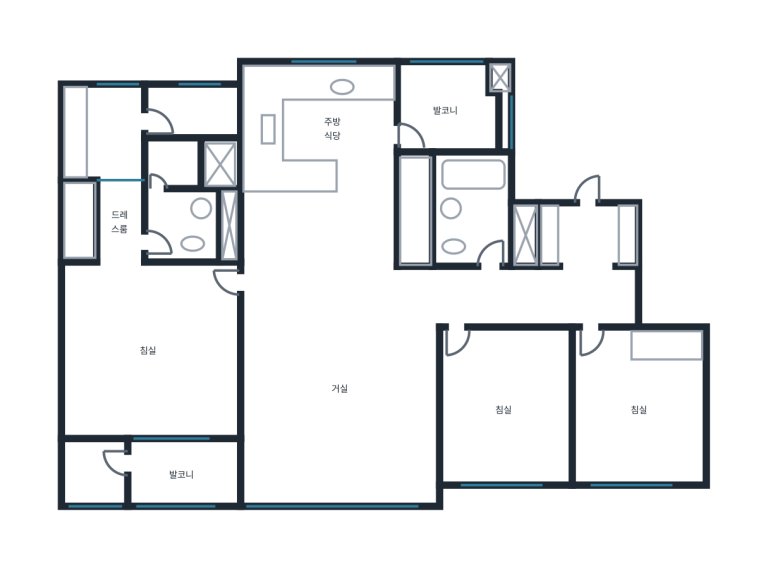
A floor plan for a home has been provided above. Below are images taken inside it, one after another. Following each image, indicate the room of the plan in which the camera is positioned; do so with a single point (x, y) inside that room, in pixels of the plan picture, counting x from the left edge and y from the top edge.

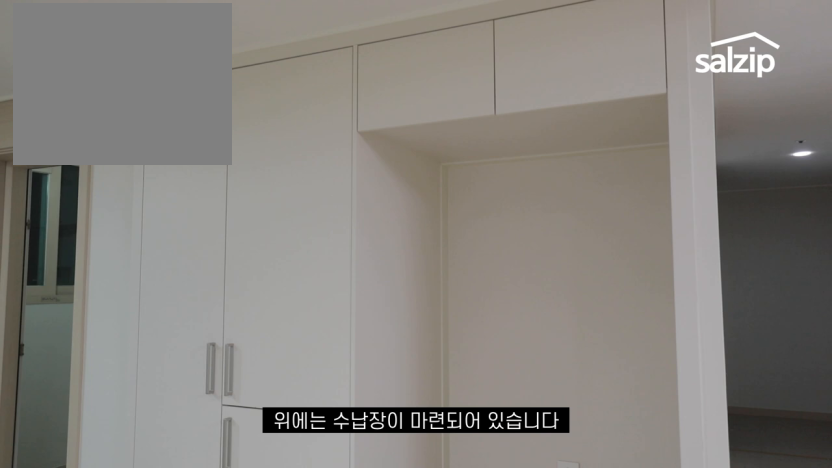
(310, 129)
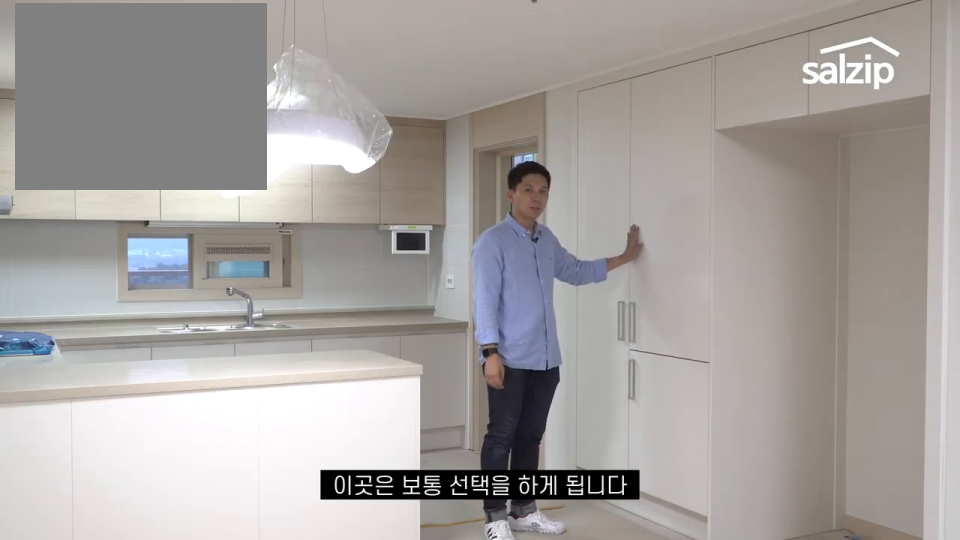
(302, 109)
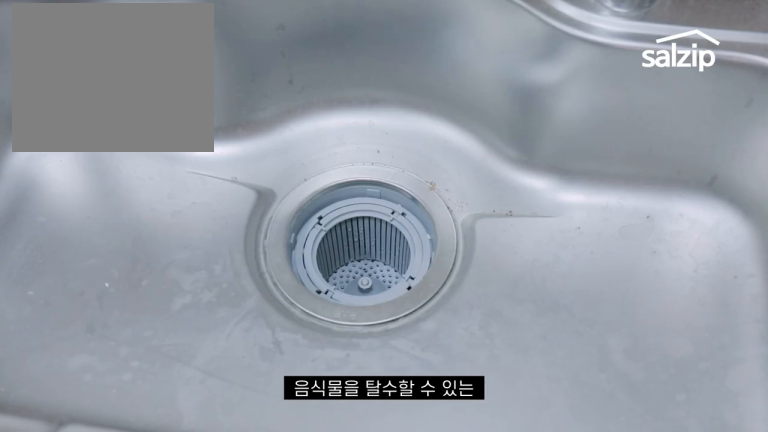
(315, 131)
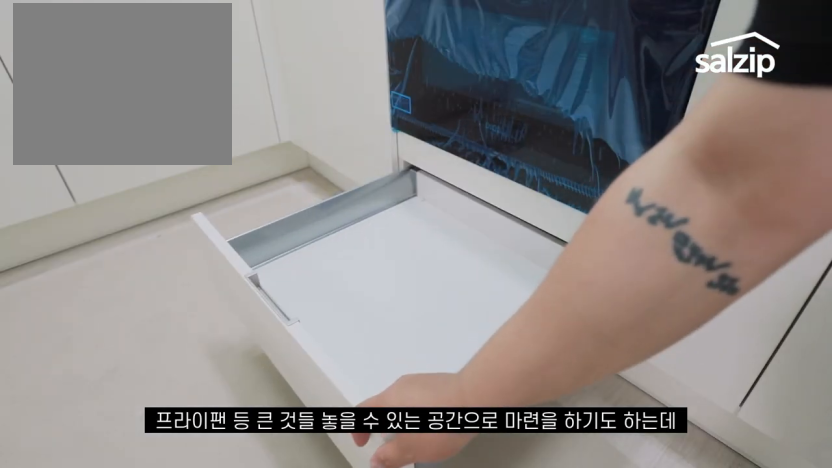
(316, 131)
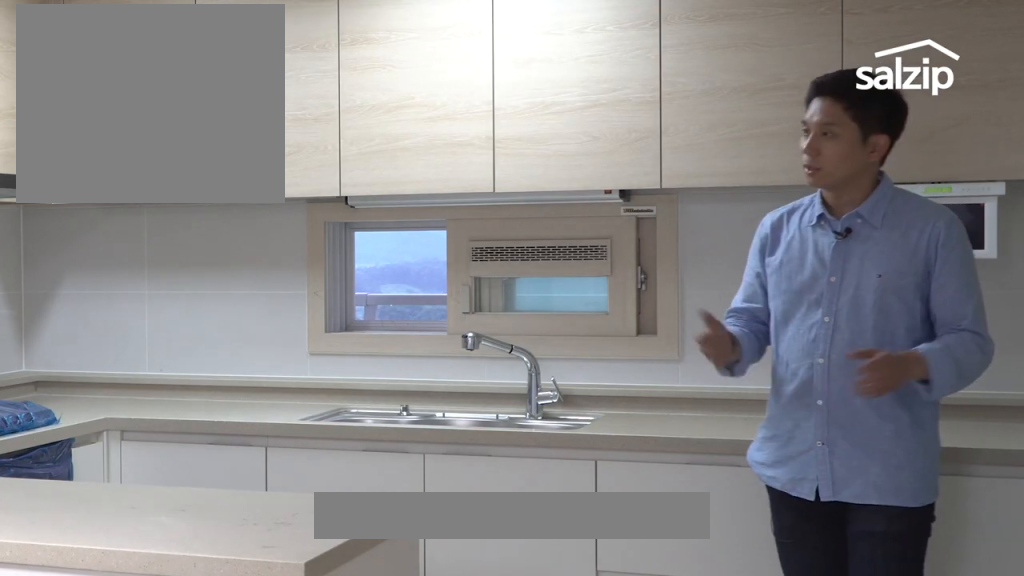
(299, 116)
